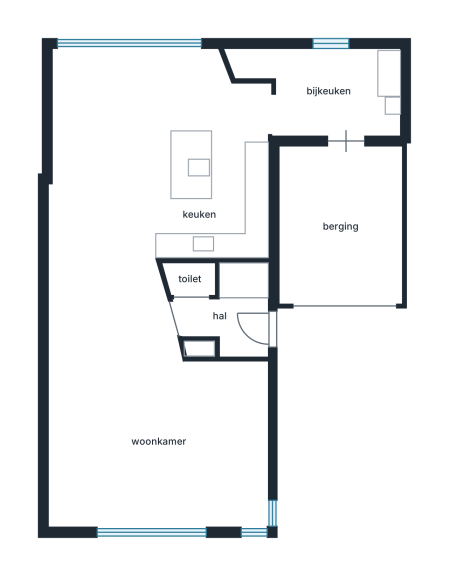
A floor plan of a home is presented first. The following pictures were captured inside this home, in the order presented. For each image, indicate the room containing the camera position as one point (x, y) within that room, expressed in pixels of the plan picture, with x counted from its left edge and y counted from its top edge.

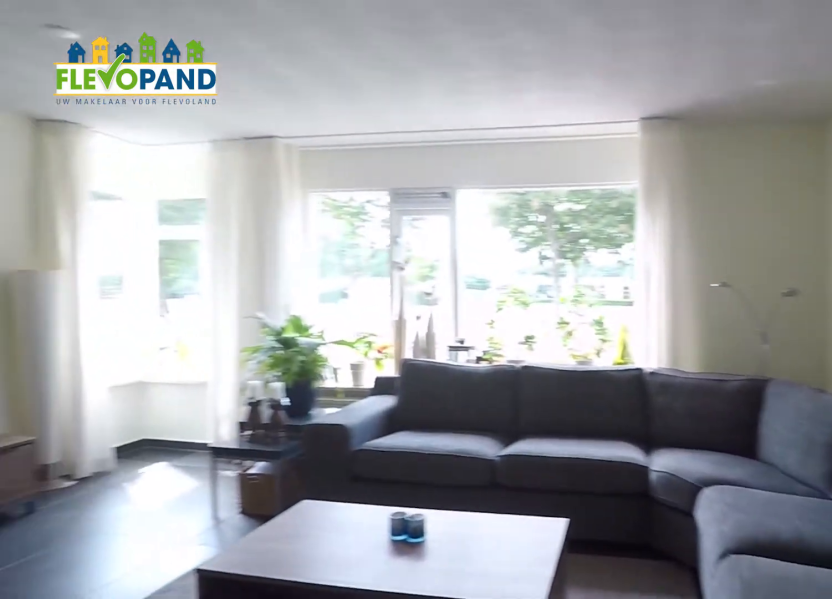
(121, 380)
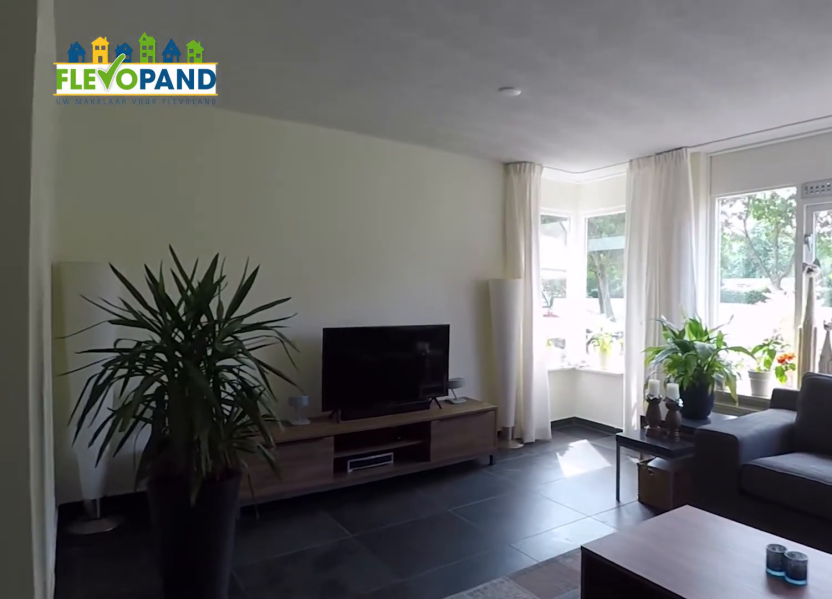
(121, 380)
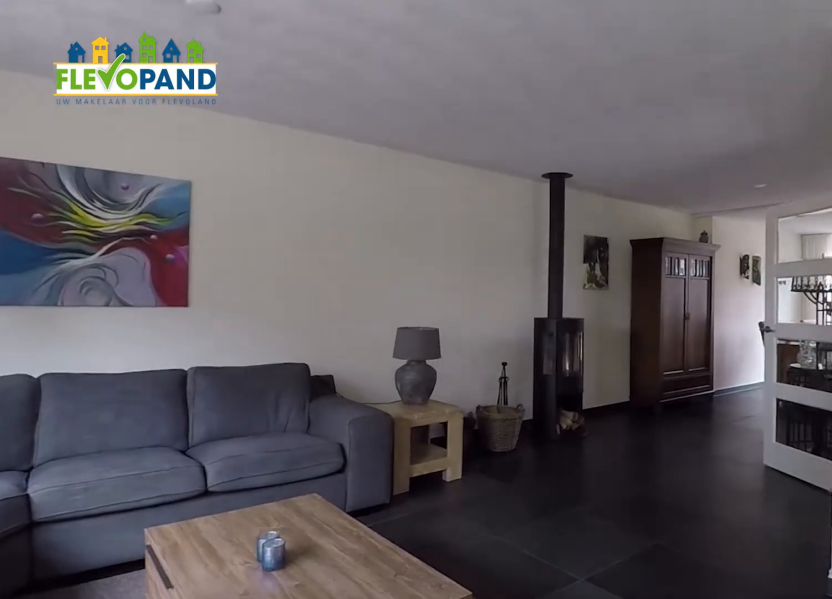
(121, 380)
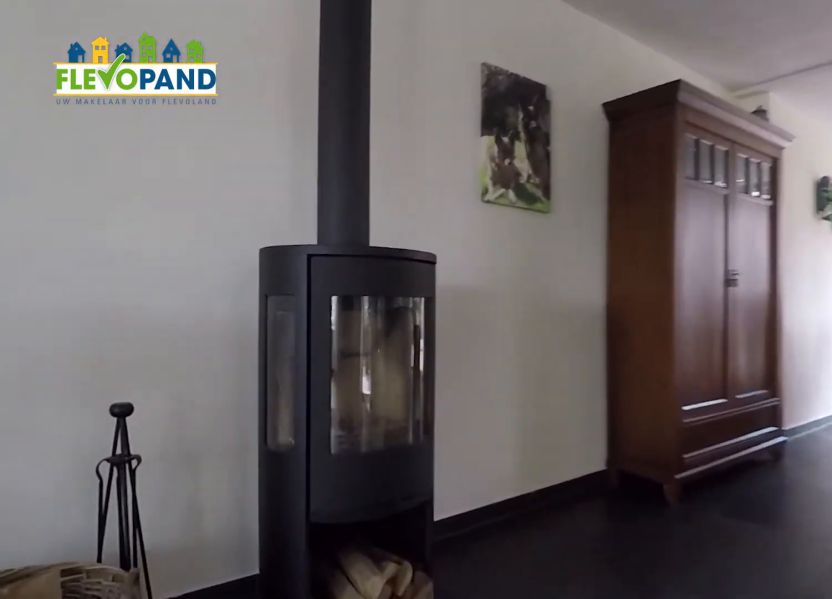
(121, 380)
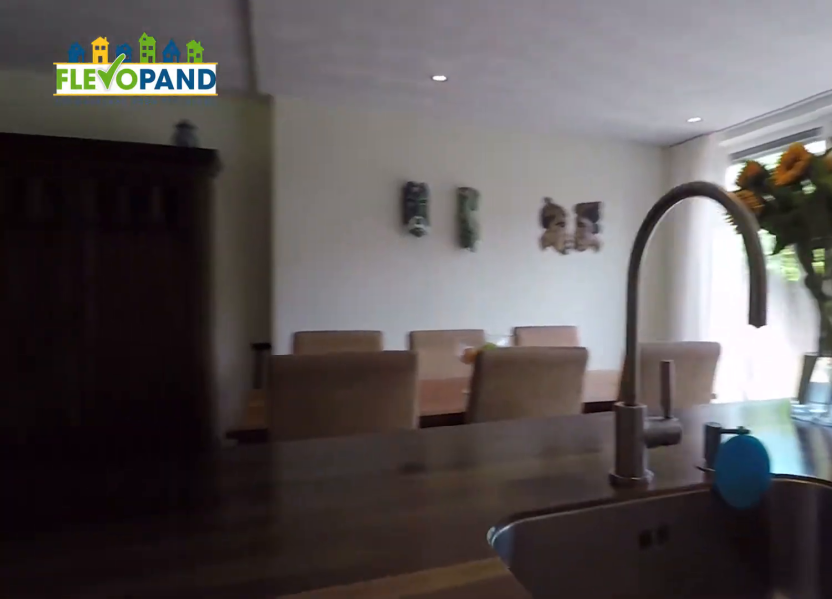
(156, 154)
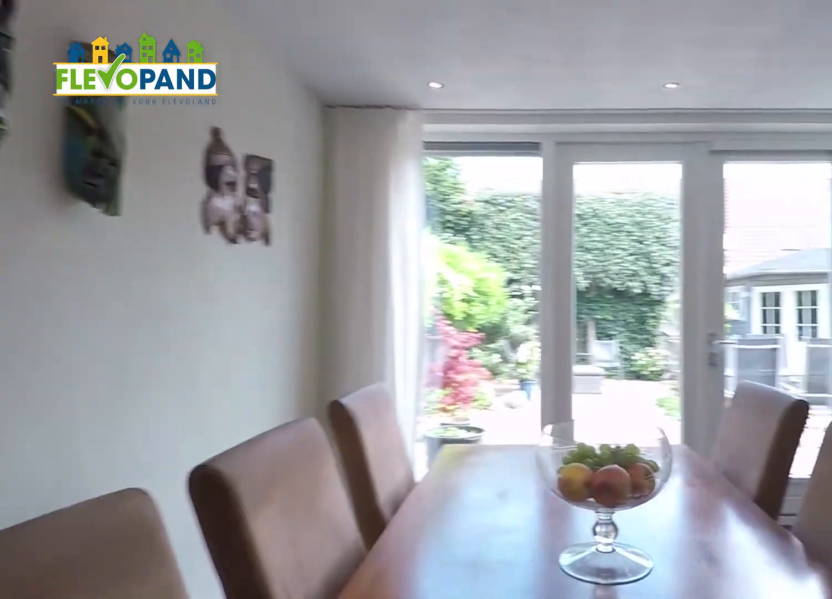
(156, 154)
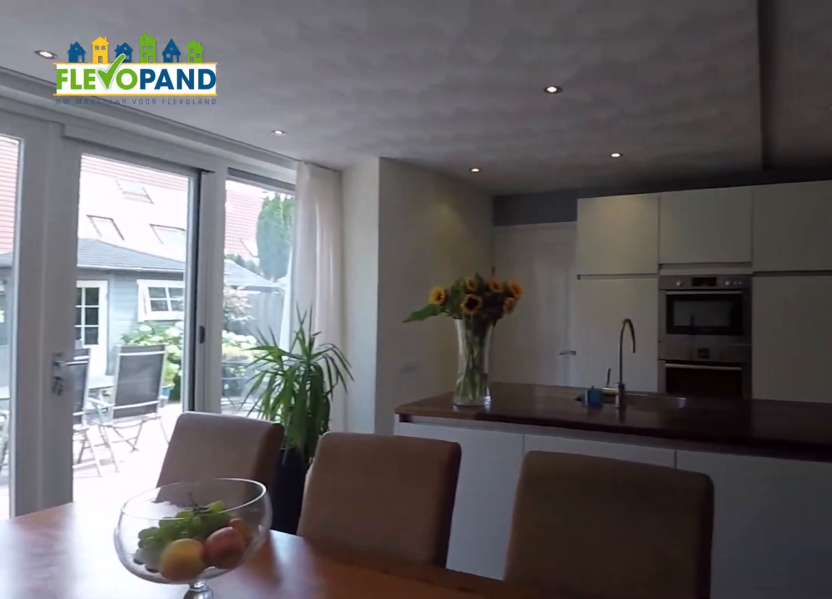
(156, 154)
